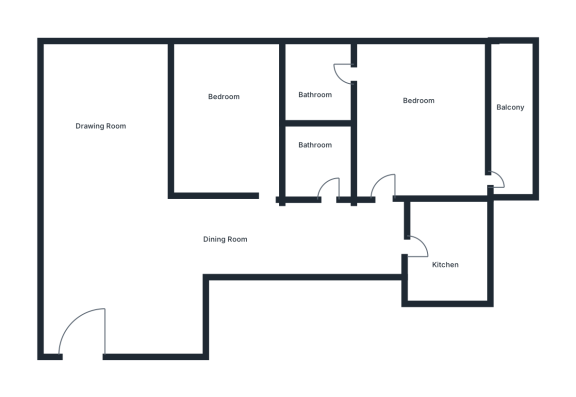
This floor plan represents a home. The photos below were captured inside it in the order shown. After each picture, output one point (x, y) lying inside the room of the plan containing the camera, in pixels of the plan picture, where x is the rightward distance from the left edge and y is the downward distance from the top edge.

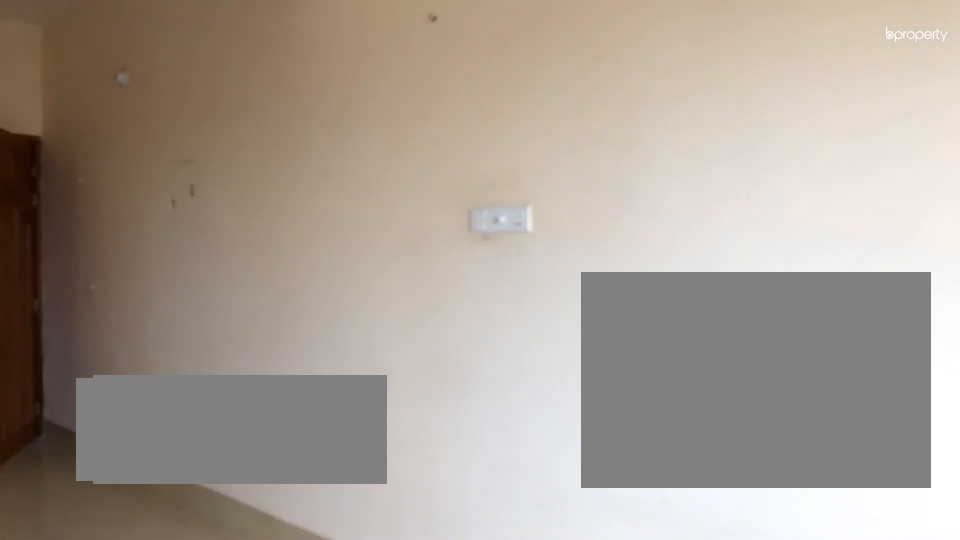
(127, 247)
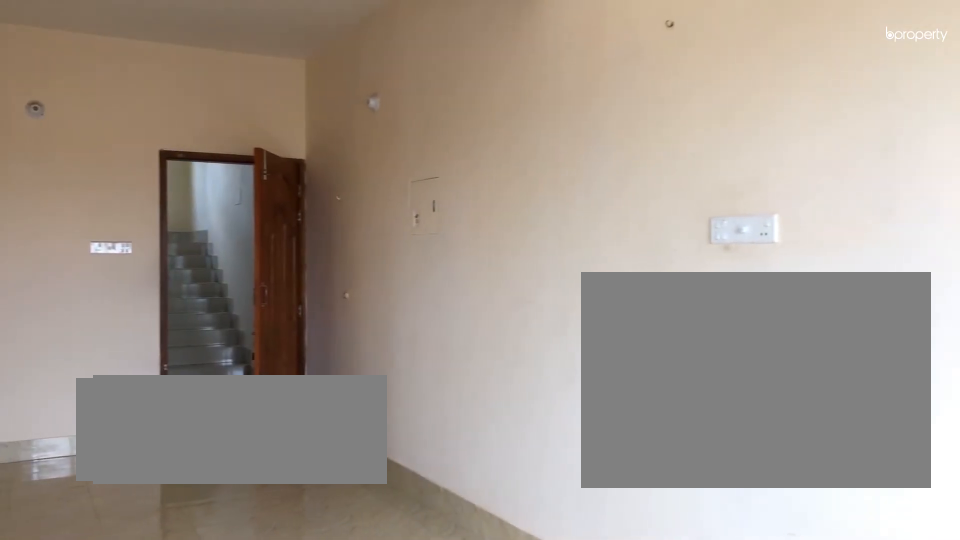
(127, 247)
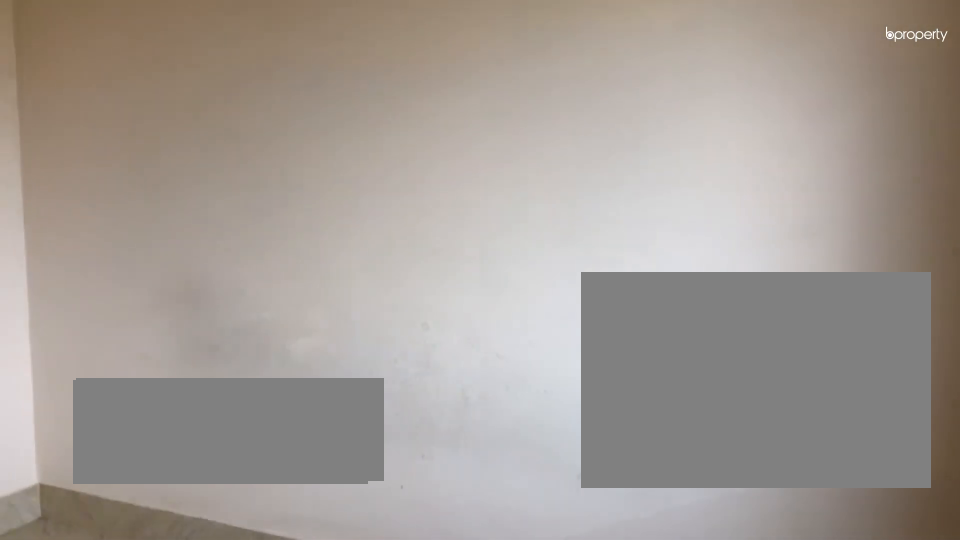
(232, 126)
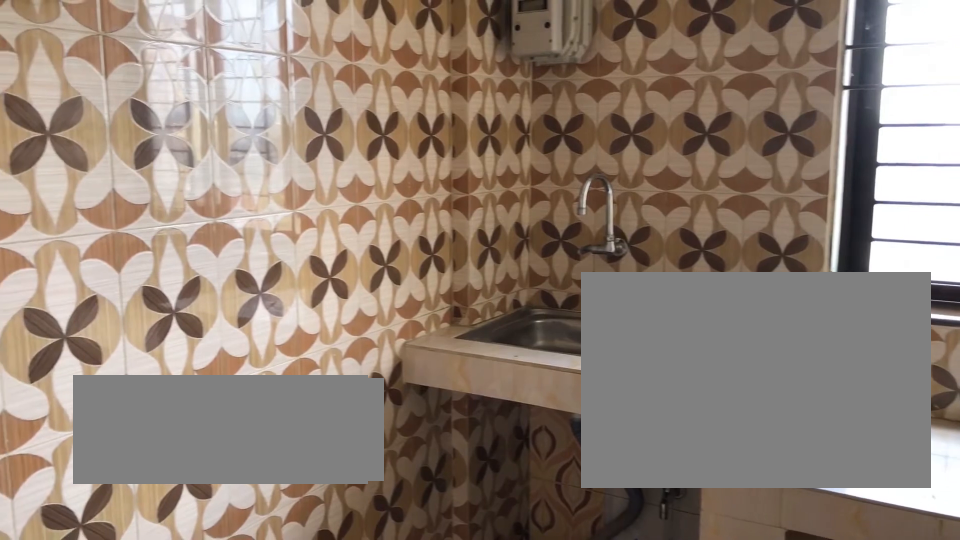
(446, 246)
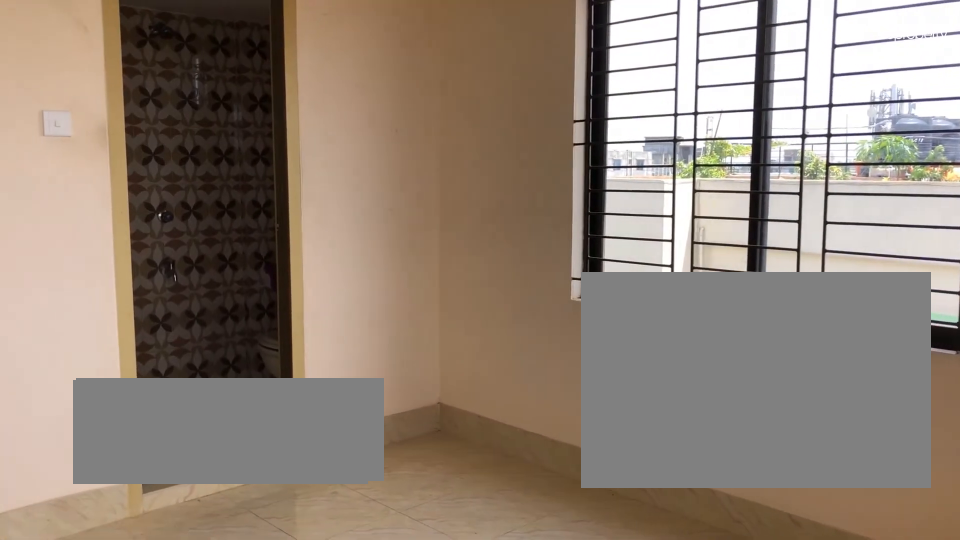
(420, 112)
